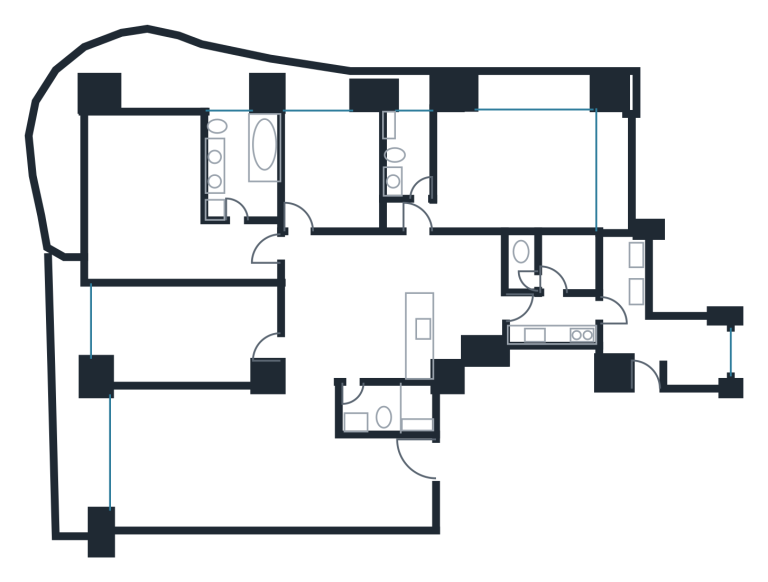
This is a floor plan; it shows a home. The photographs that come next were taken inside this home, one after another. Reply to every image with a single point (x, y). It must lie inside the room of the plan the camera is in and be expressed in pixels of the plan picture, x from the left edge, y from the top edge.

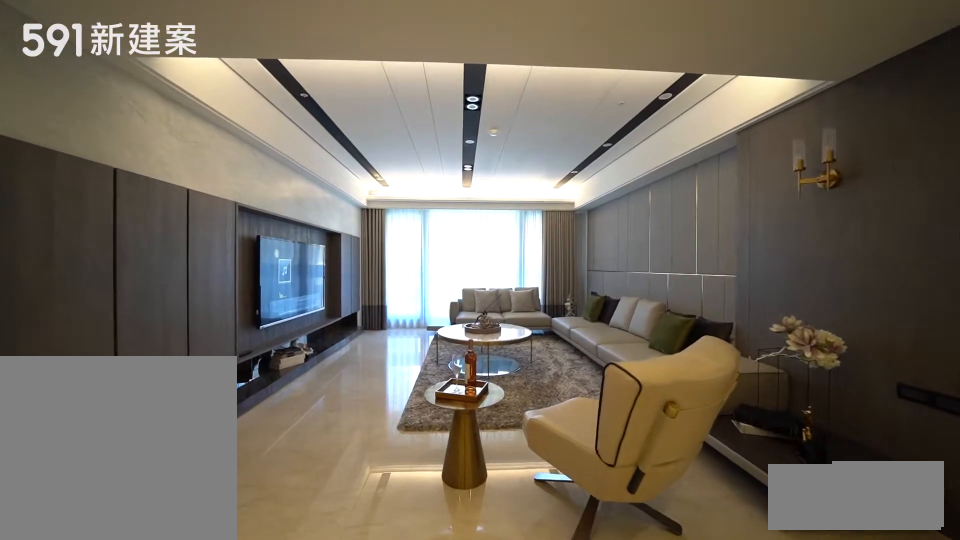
(190, 462)
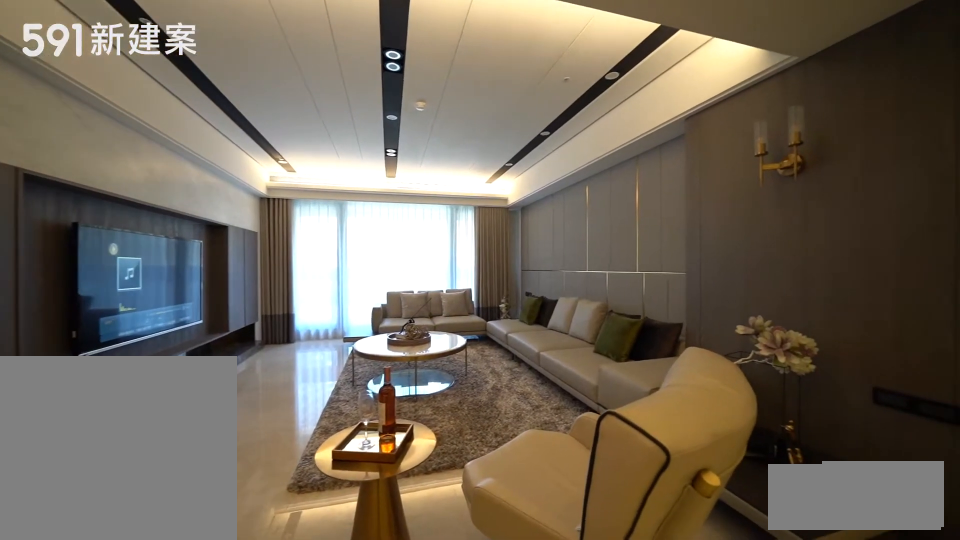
(190, 462)
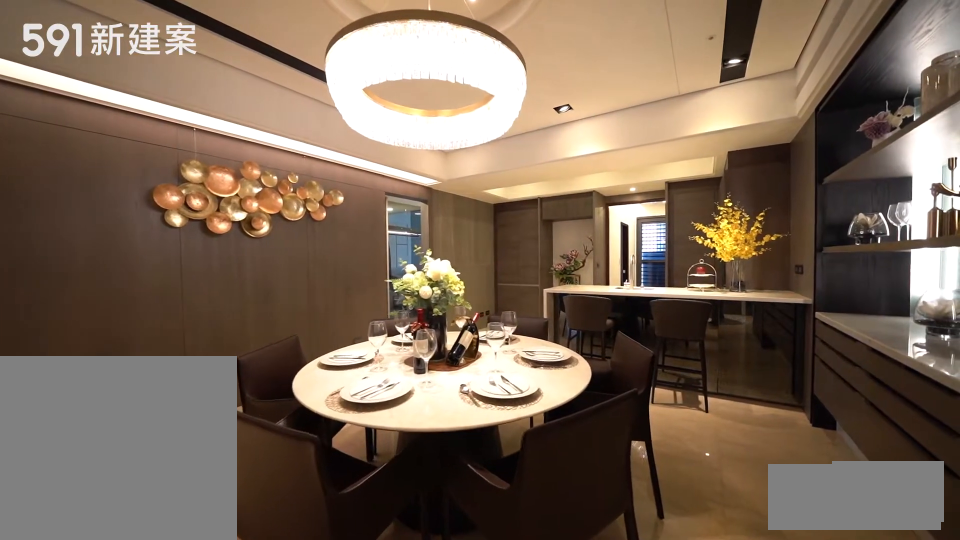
(340, 306)
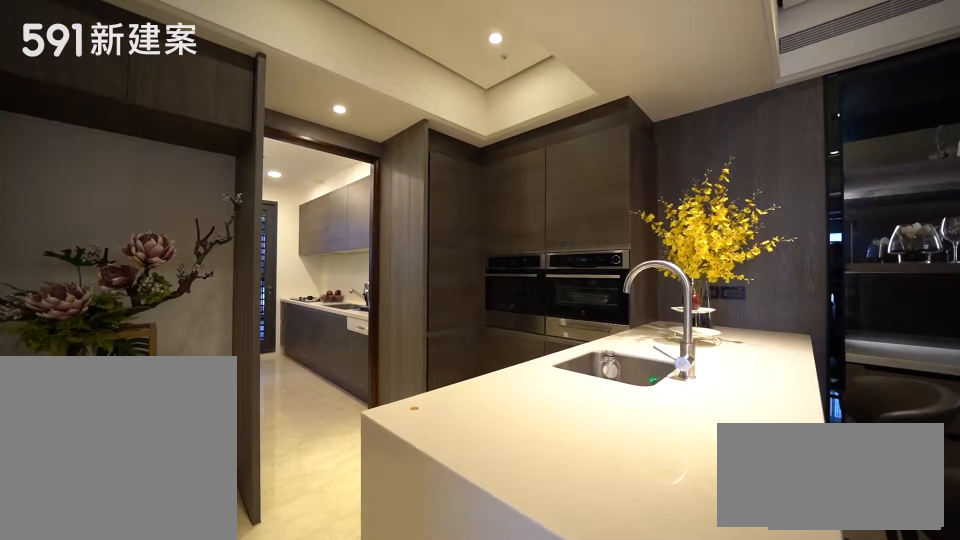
(448, 302)
